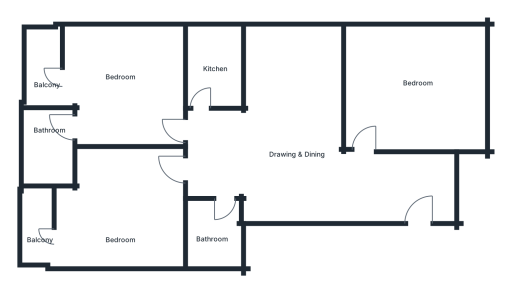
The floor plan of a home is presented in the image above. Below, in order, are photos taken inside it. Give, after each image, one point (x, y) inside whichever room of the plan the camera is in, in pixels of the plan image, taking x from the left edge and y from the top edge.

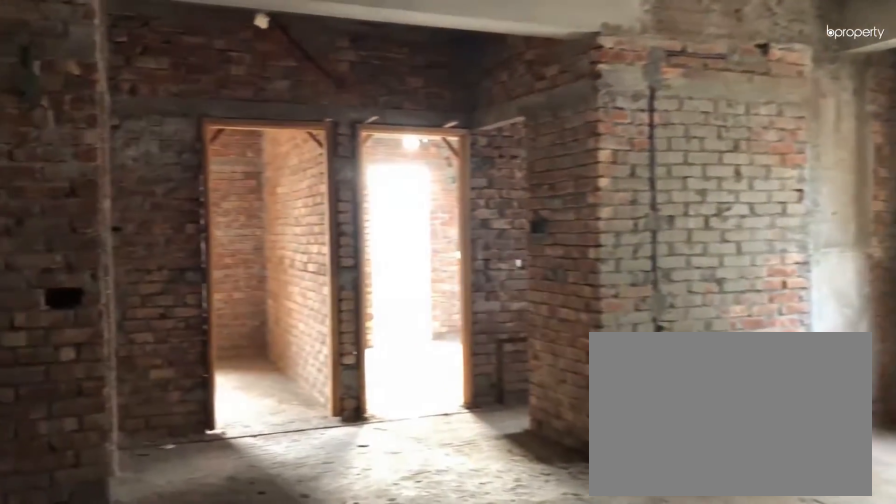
(292, 150)
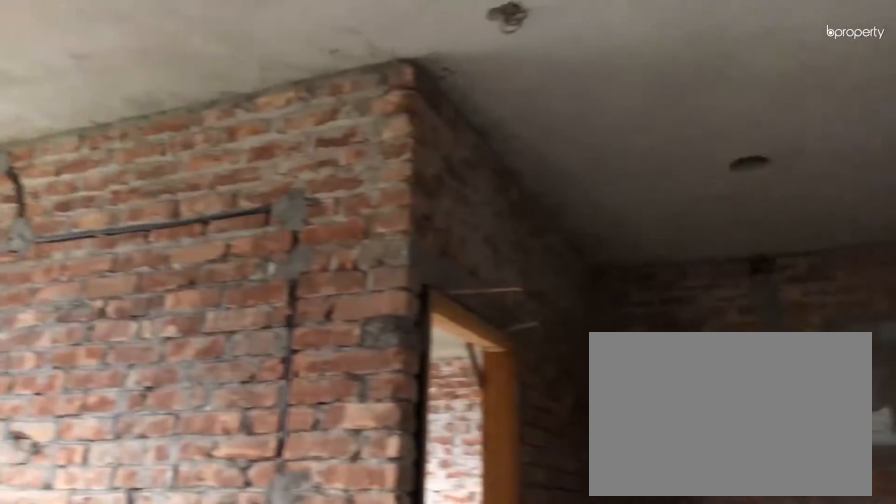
(296, 155)
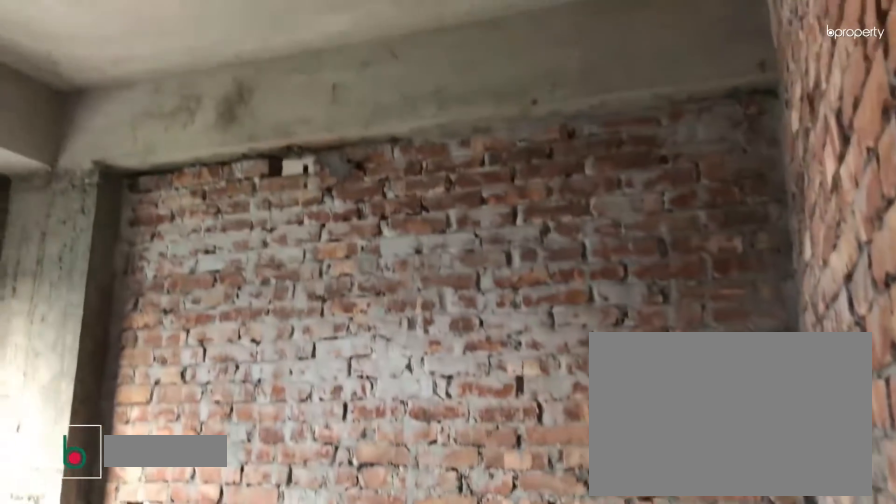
(399, 92)
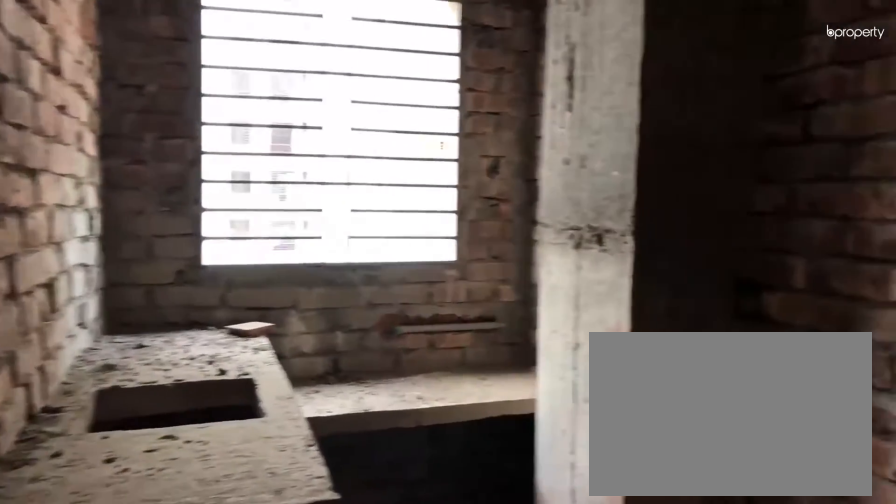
(217, 64)
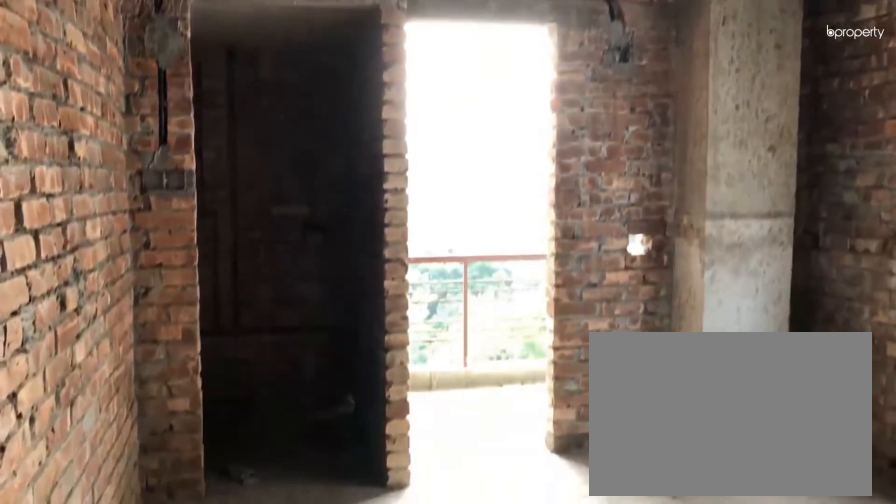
(111, 92)
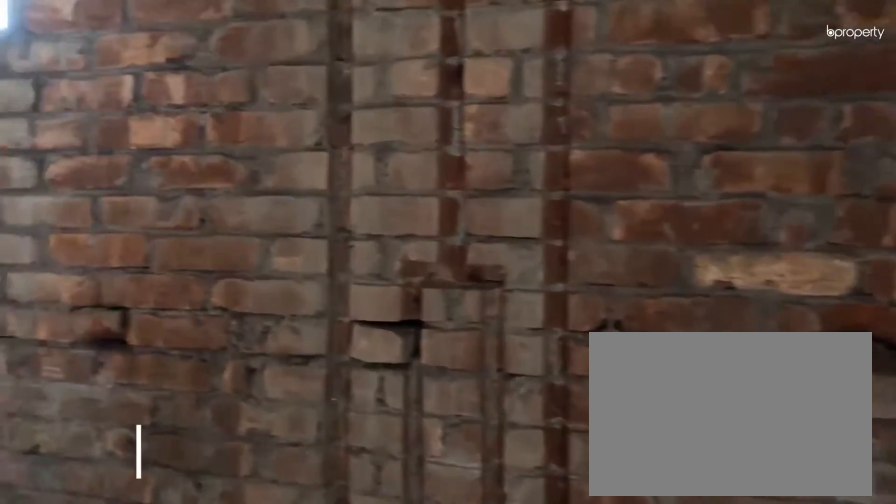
(48, 153)
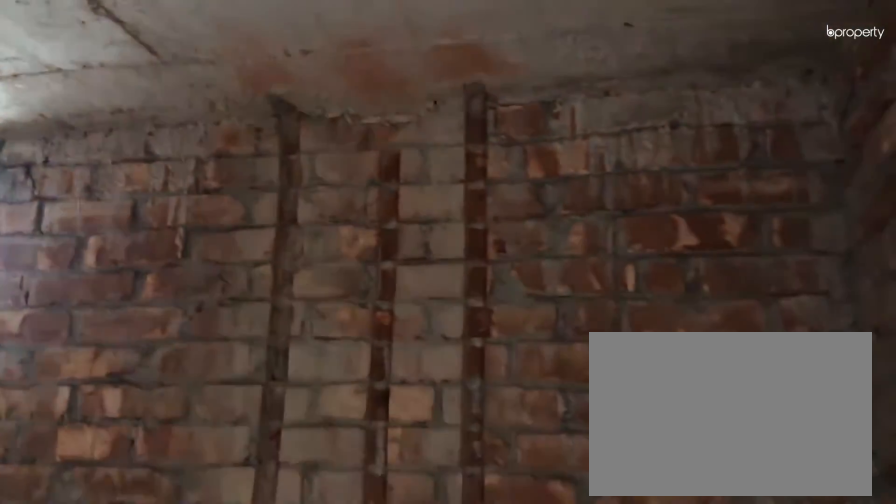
(48, 153)
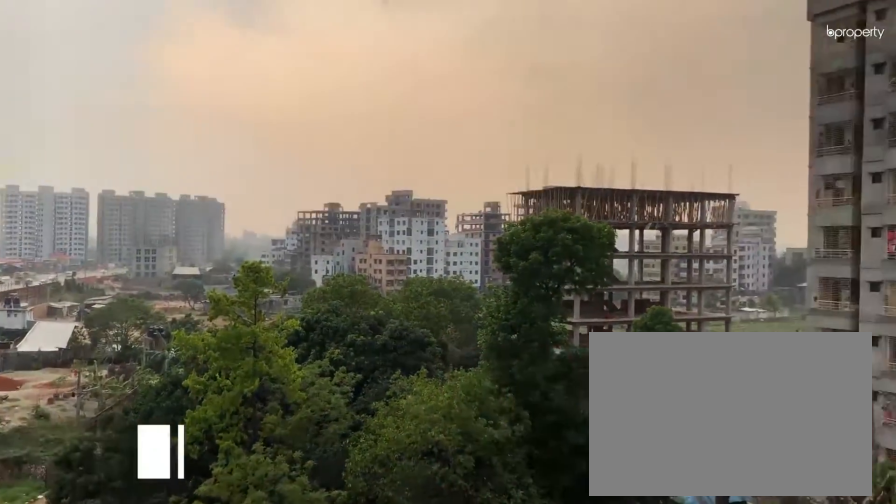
(40, 67)
